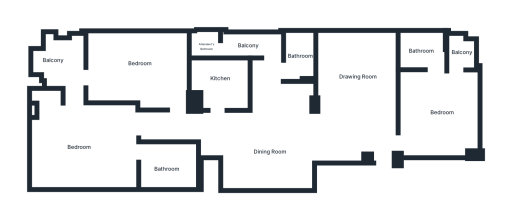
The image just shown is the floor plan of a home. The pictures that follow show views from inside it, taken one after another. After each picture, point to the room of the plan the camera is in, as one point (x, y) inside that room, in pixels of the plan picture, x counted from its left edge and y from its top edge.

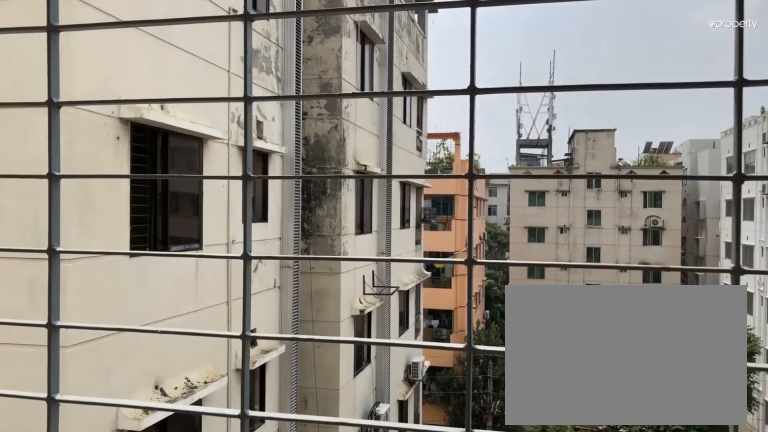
(460, 51)
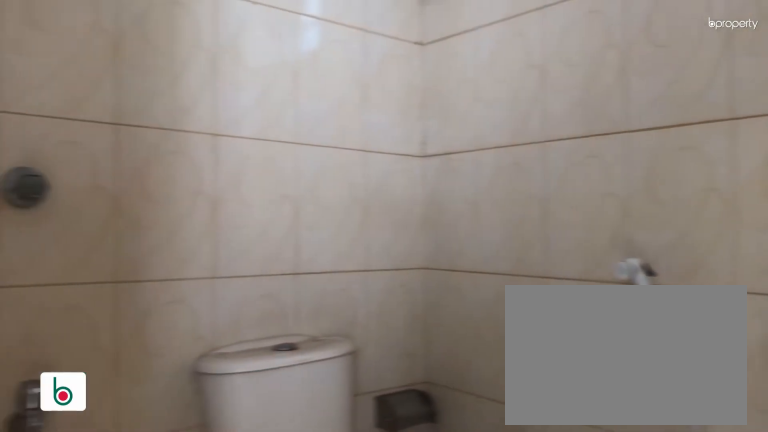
(418, 51)
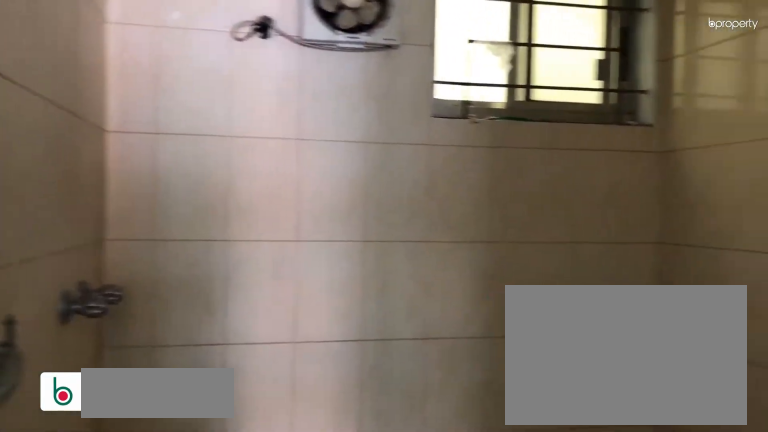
(165, 166)
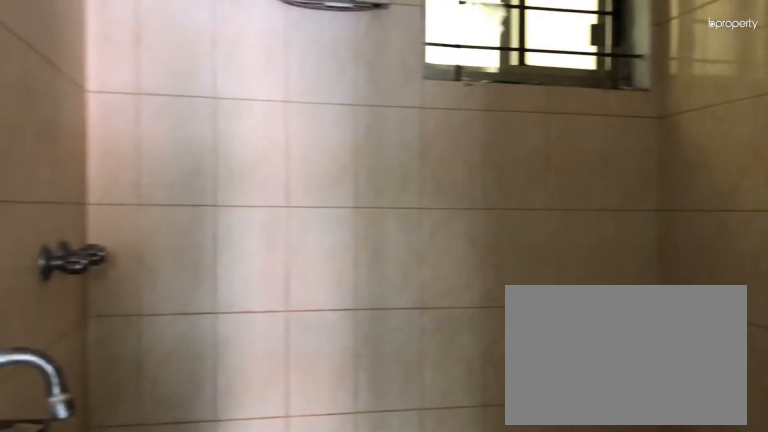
(165, 166)
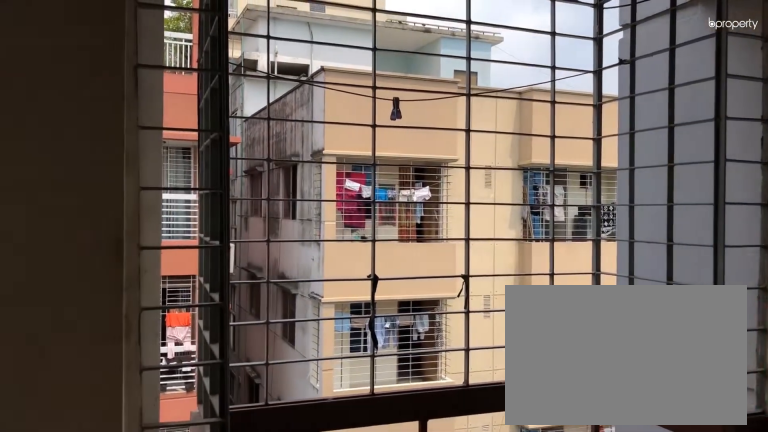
(60, 64)
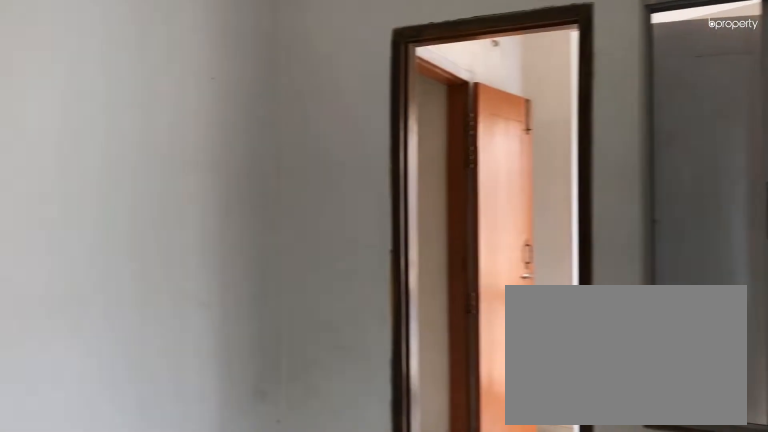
(138, 66)
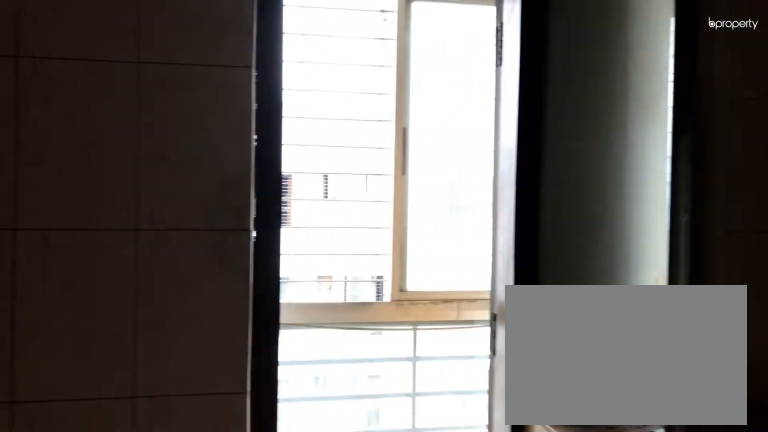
(222, 80)
